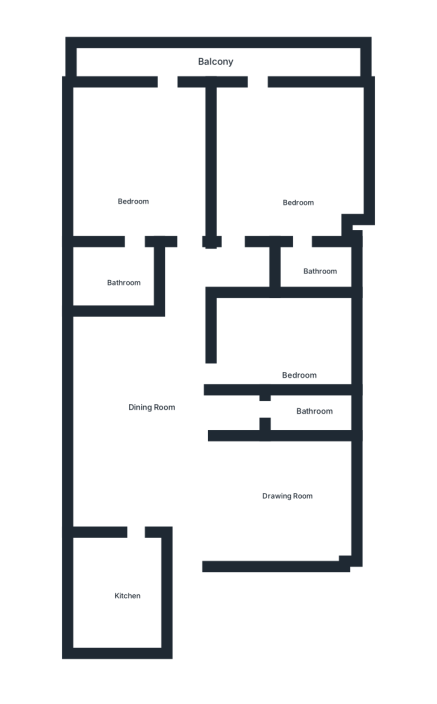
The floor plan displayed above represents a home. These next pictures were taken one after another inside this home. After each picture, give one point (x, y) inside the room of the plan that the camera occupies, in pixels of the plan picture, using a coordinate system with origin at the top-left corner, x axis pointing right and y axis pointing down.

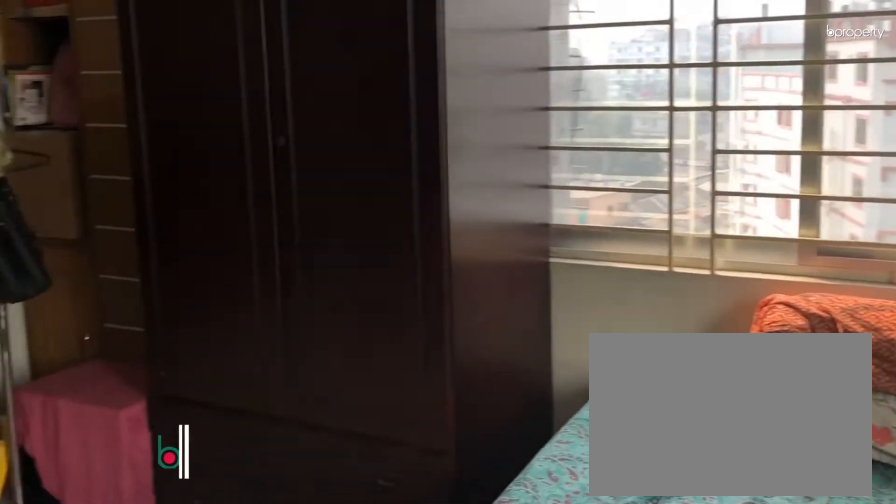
(296, 172)
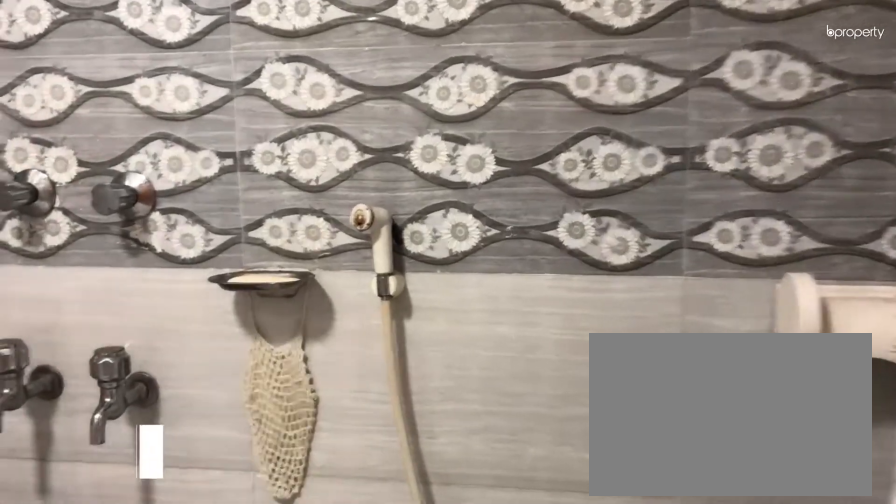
(310, 271)
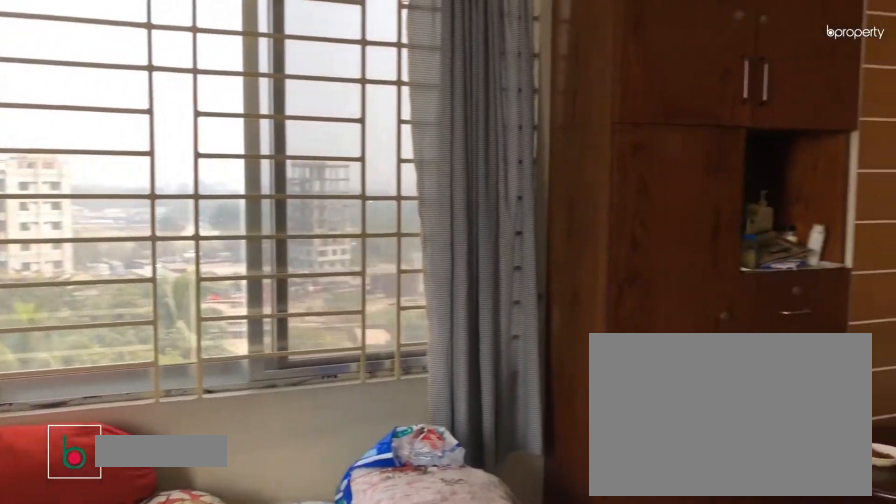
(139, 154)
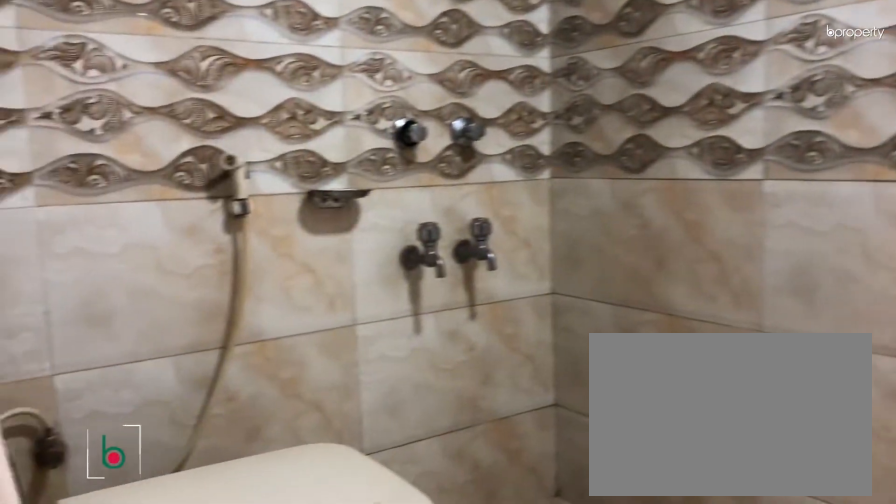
(116, 276)
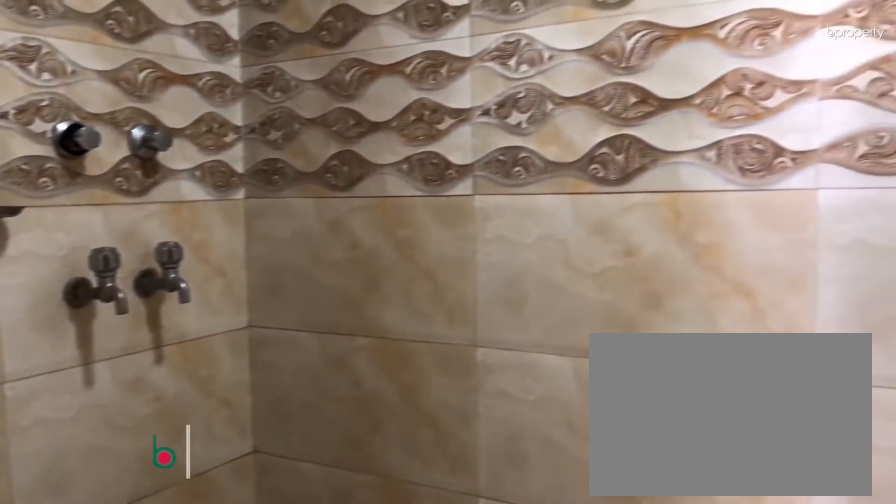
(116, 276)
